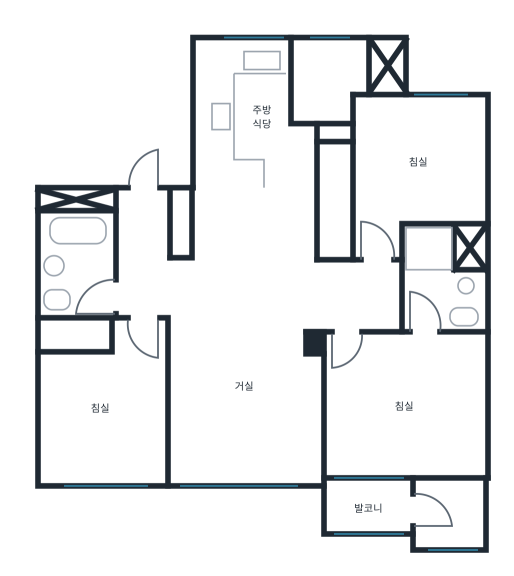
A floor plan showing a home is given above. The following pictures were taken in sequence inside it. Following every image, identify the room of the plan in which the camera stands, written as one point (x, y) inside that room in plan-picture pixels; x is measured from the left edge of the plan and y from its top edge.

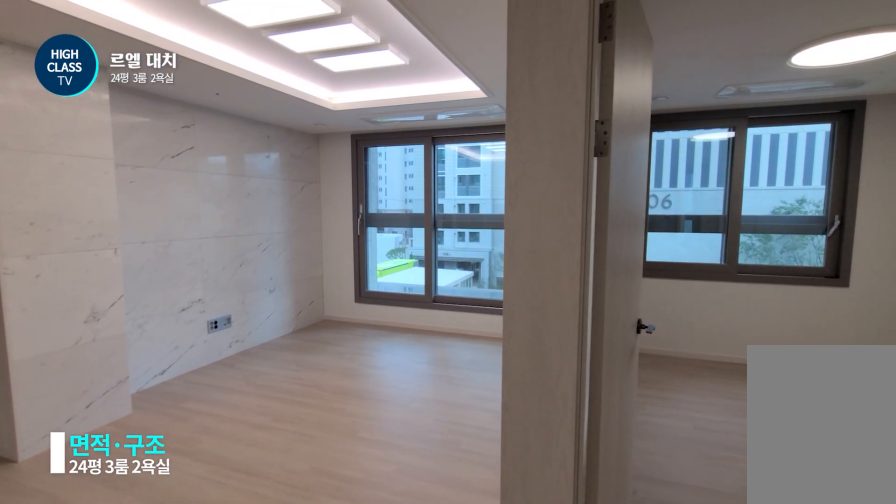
(157, 289)
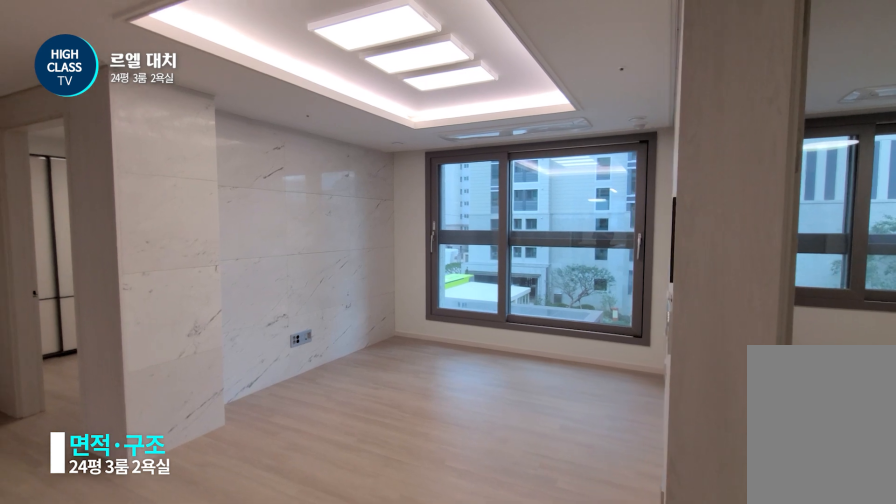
(157, 289)
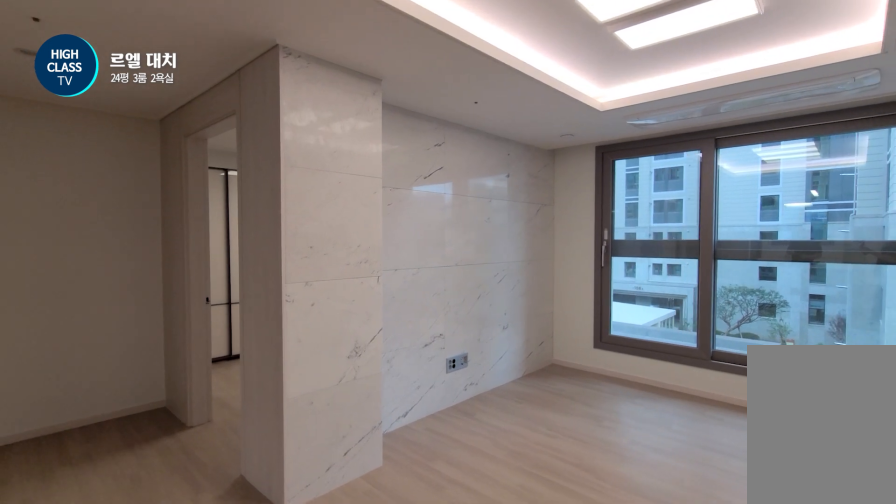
(244, 371)
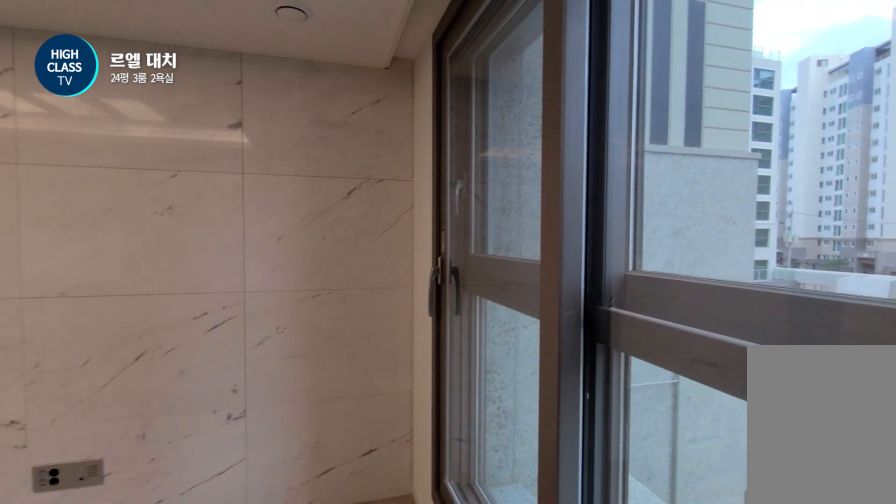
(244, 371)
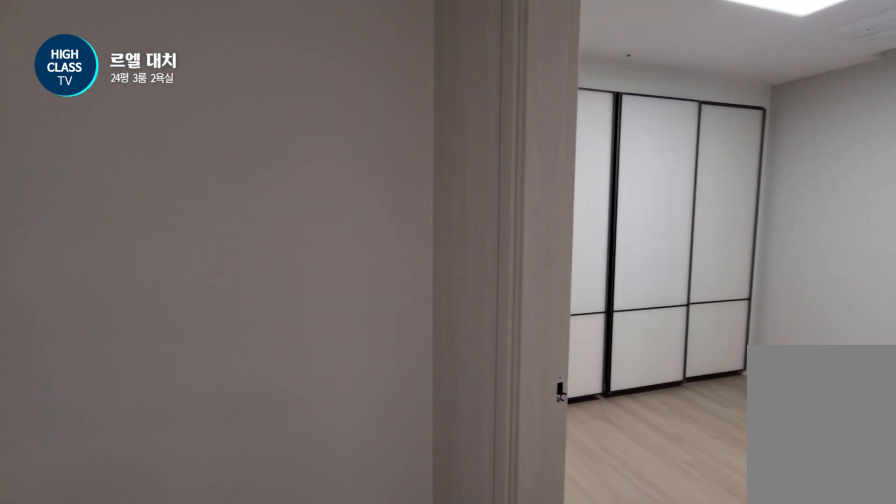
(362, 297)
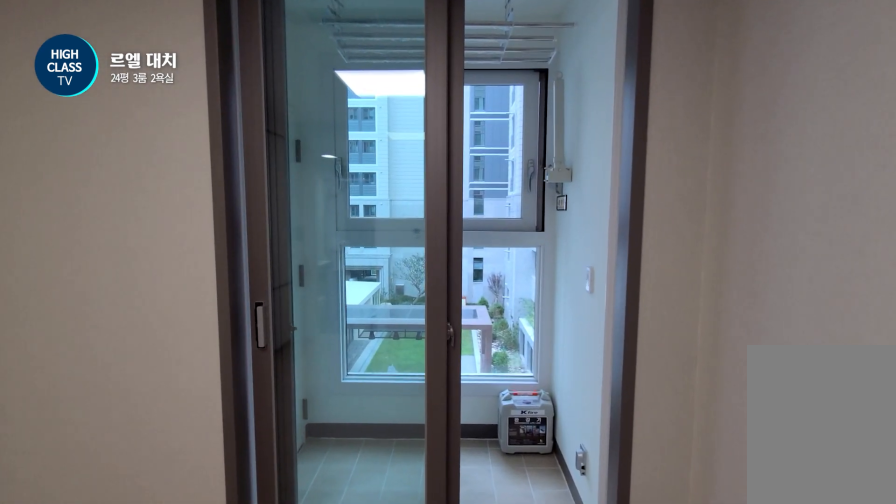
(398, 426)
